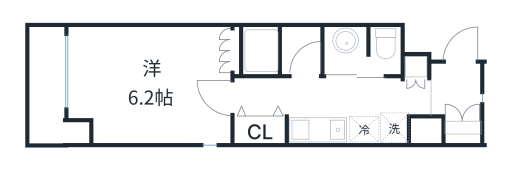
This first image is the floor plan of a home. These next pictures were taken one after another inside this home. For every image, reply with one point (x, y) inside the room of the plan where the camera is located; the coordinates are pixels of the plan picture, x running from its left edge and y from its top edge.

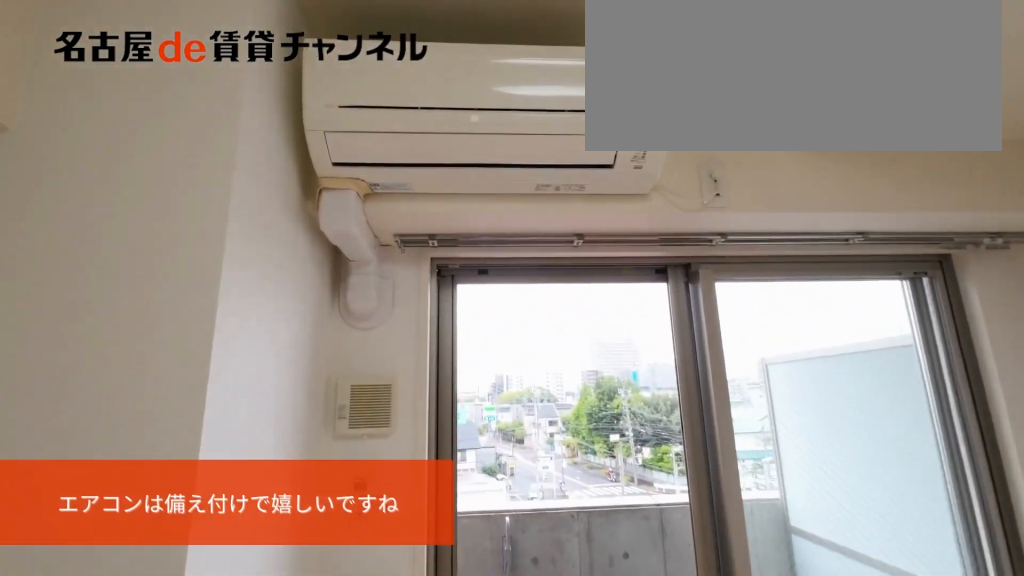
(149, 84)
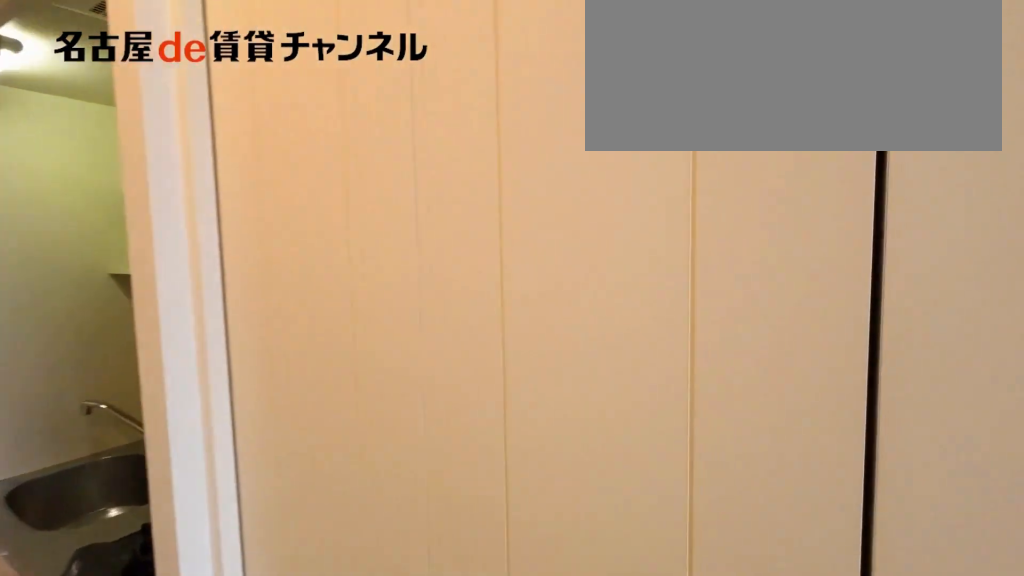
(149, 84)
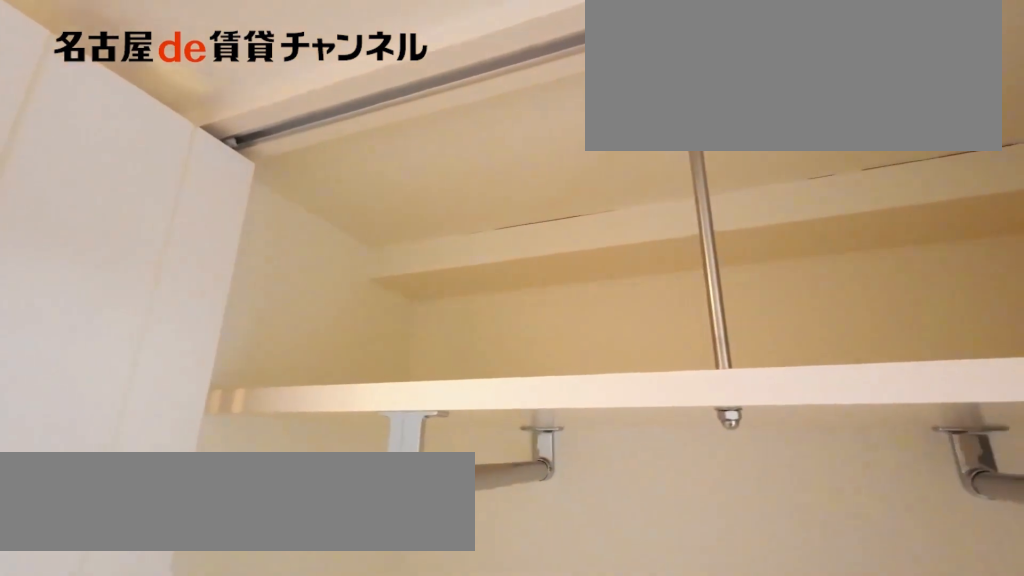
(261, 129)
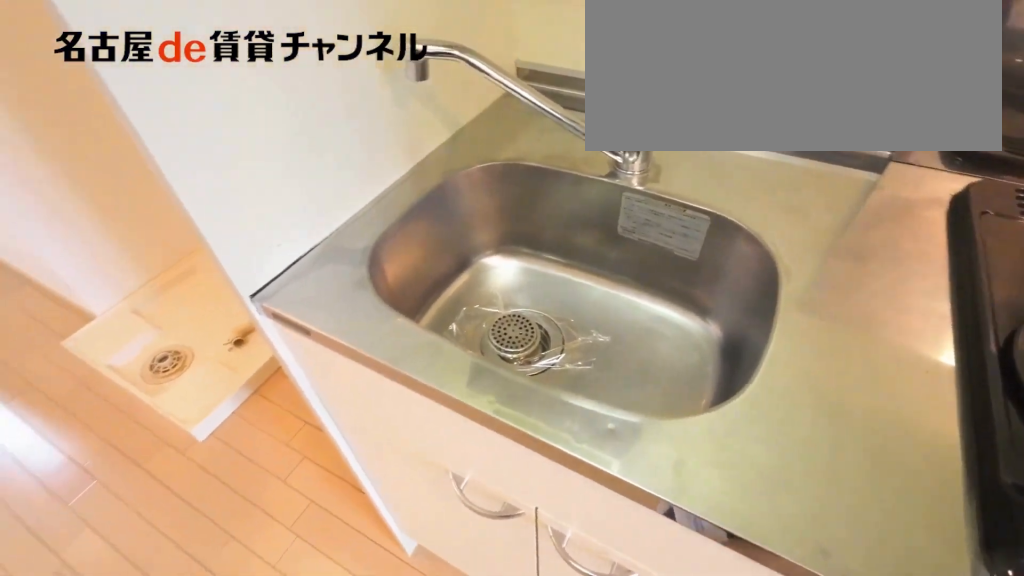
(331, 130)
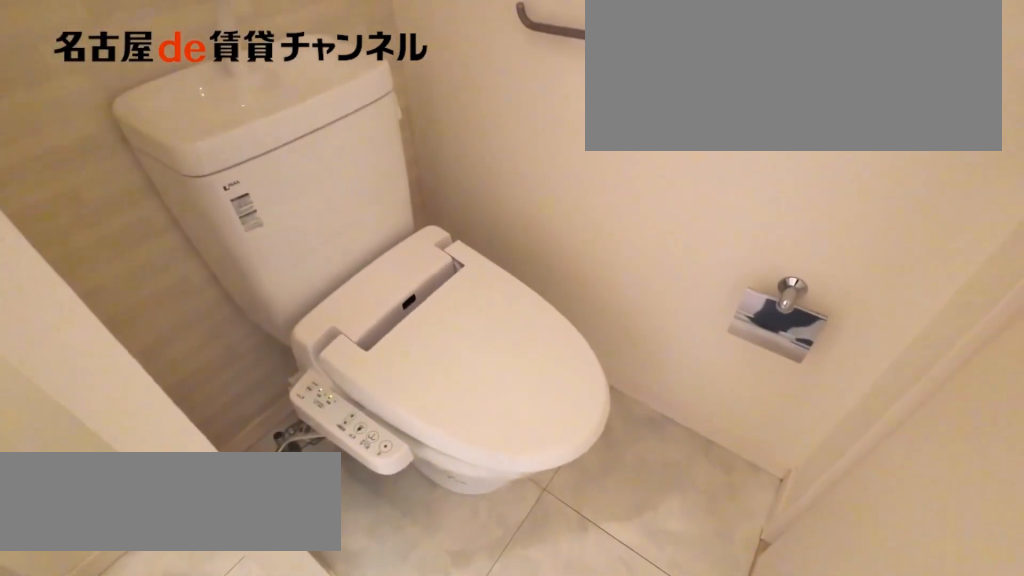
(362, 51)
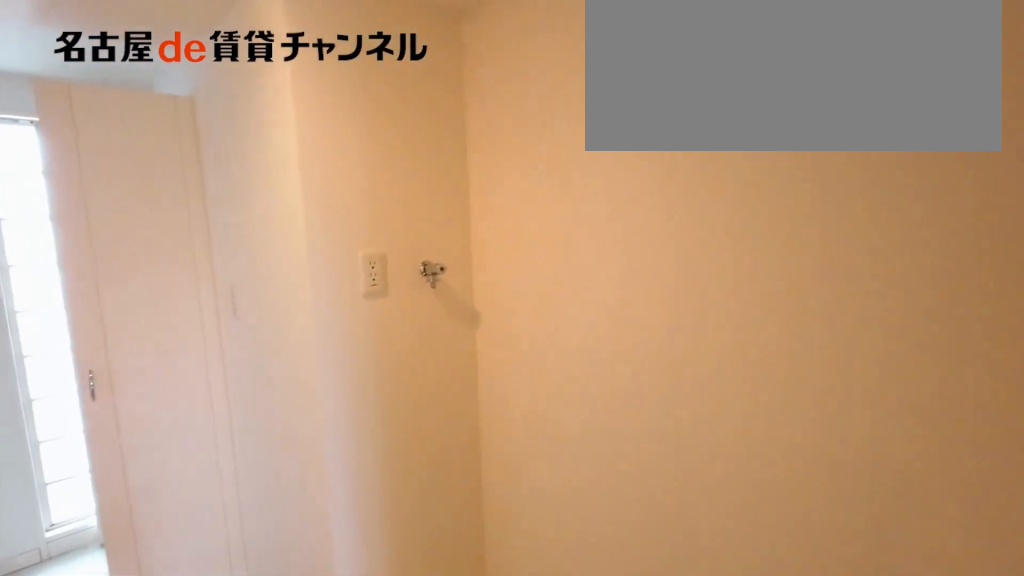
(395, 127)
